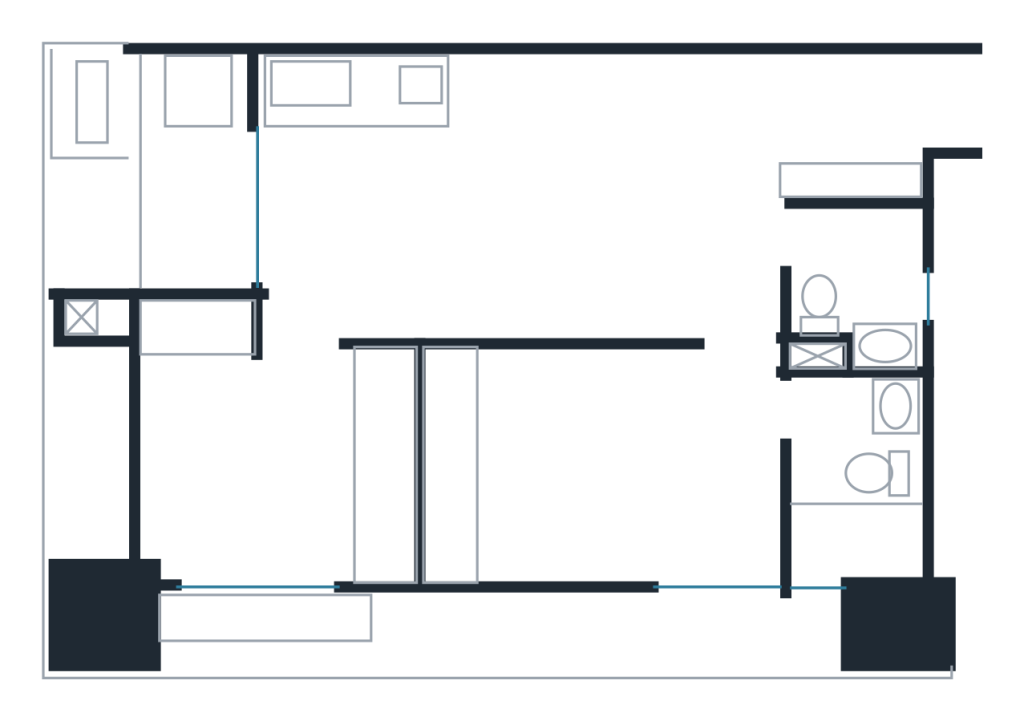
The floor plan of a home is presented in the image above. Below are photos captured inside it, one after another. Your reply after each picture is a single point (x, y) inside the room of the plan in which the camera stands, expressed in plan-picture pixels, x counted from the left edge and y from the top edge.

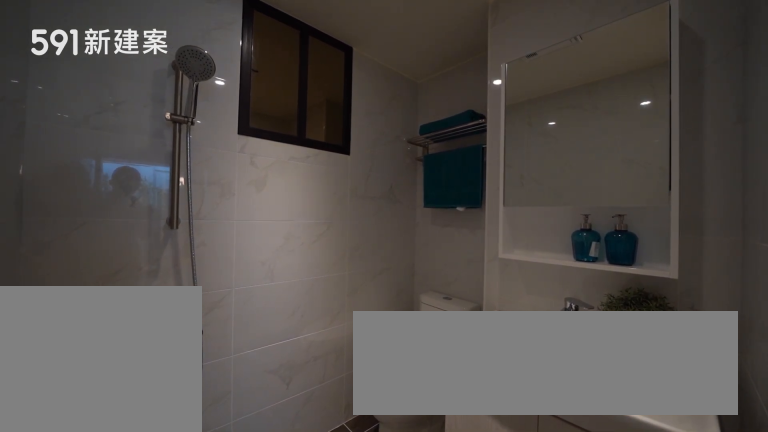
(859, 282)
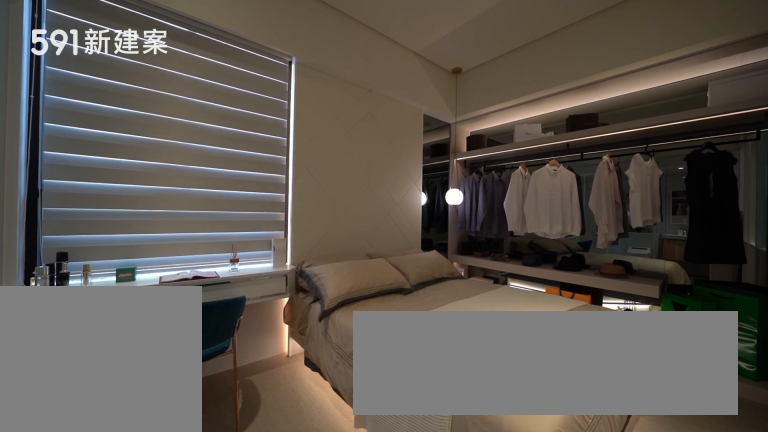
(599, 465)
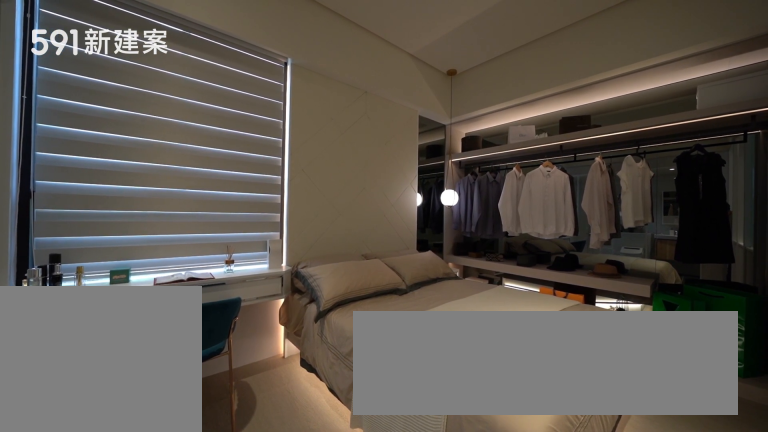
(599, 465)
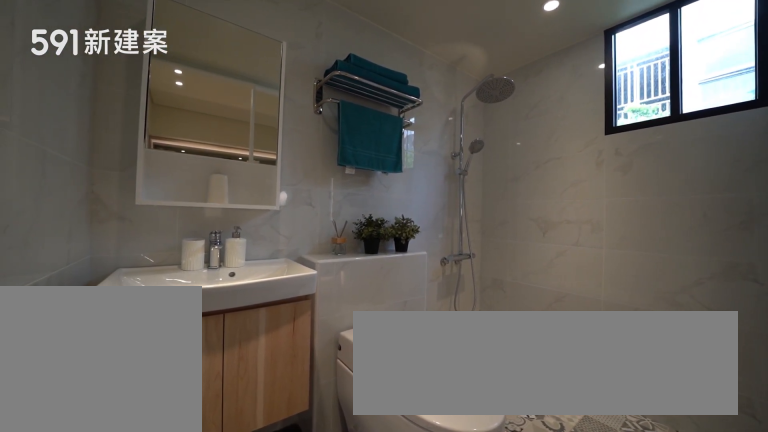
(857, 487)
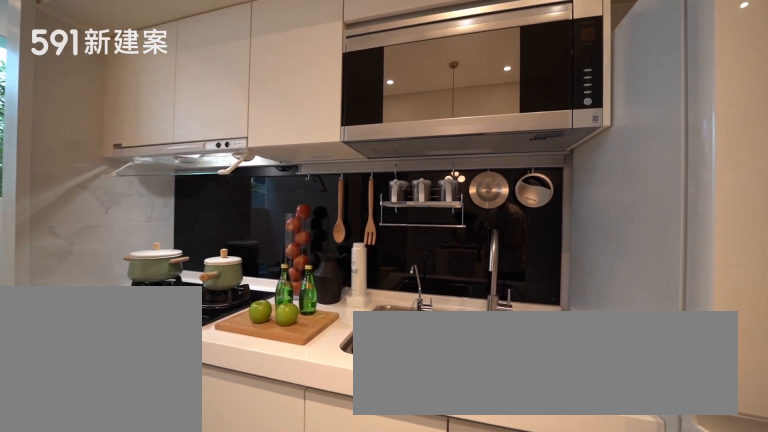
(387, 127)
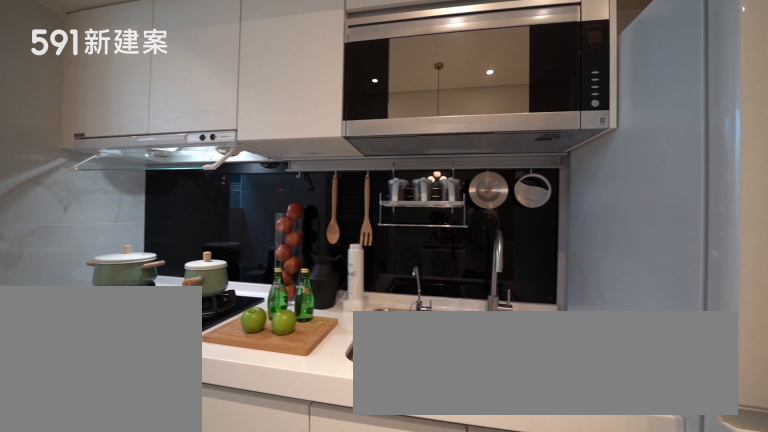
(387, 127)
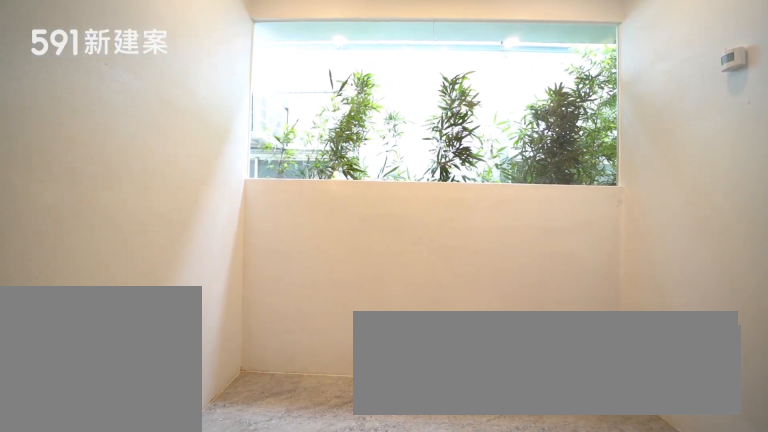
(185, 166)
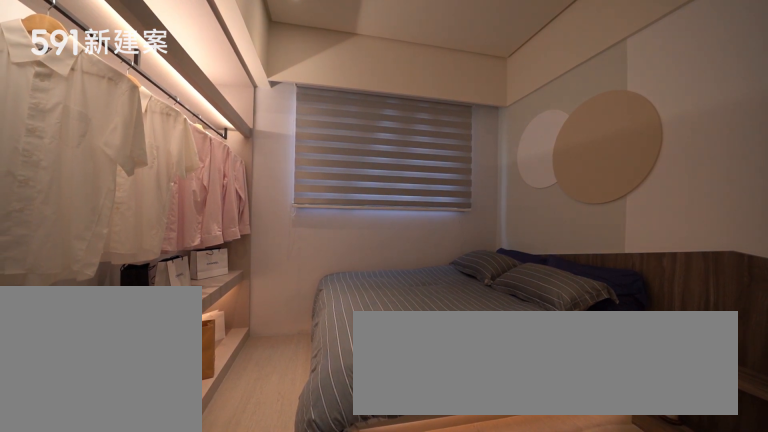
(269, 455)
